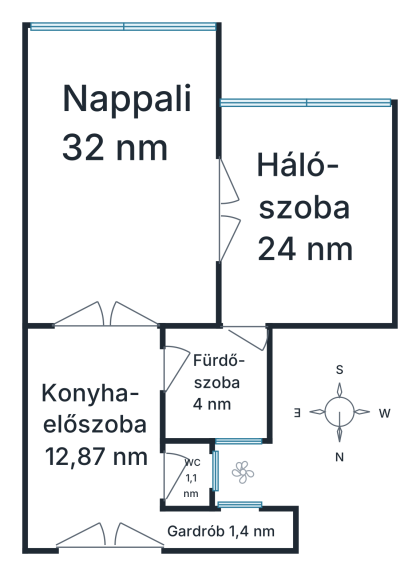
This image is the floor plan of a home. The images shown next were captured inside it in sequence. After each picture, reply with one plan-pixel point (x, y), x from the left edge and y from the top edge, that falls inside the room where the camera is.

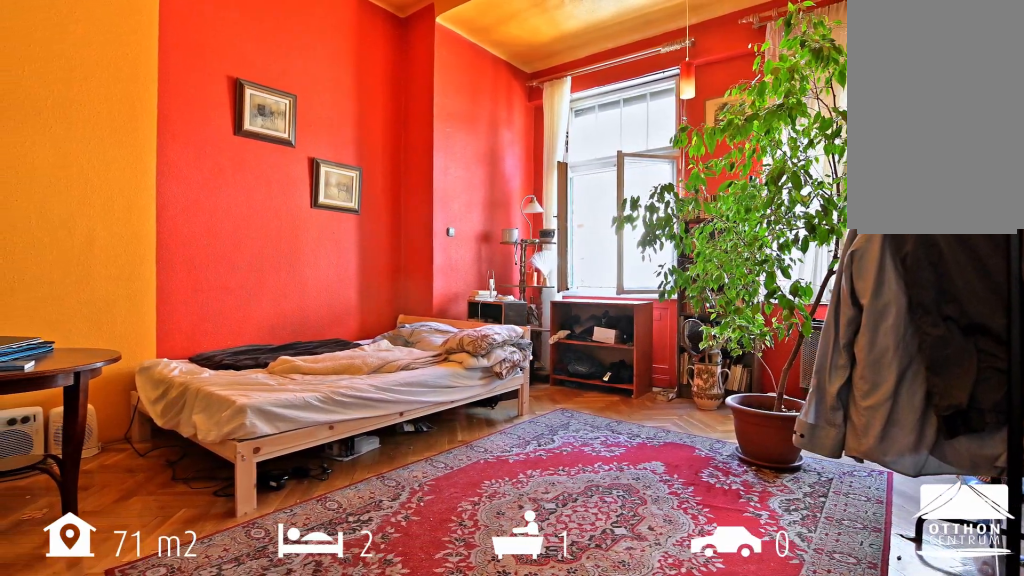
(122, 195)
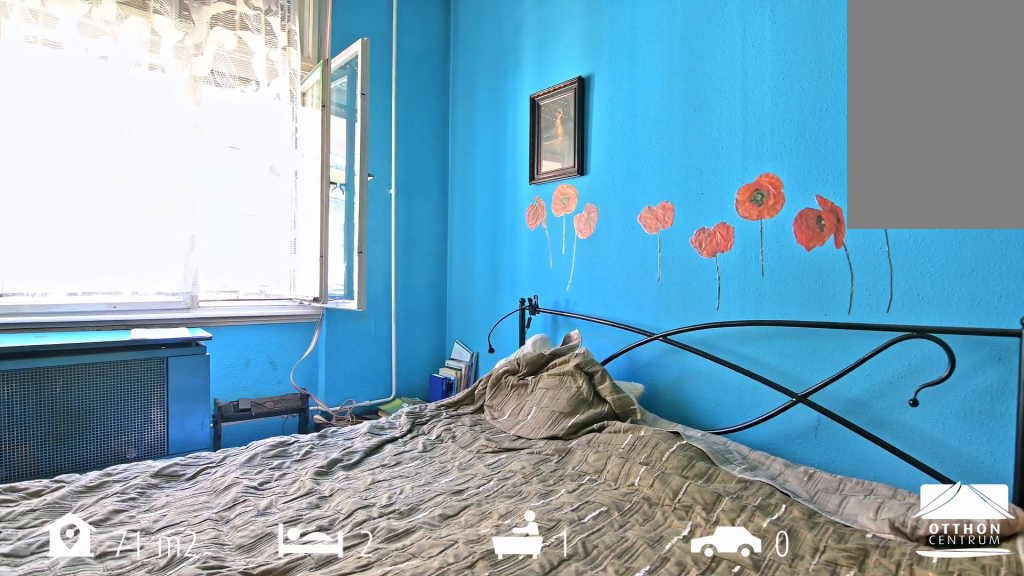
(311, 215)
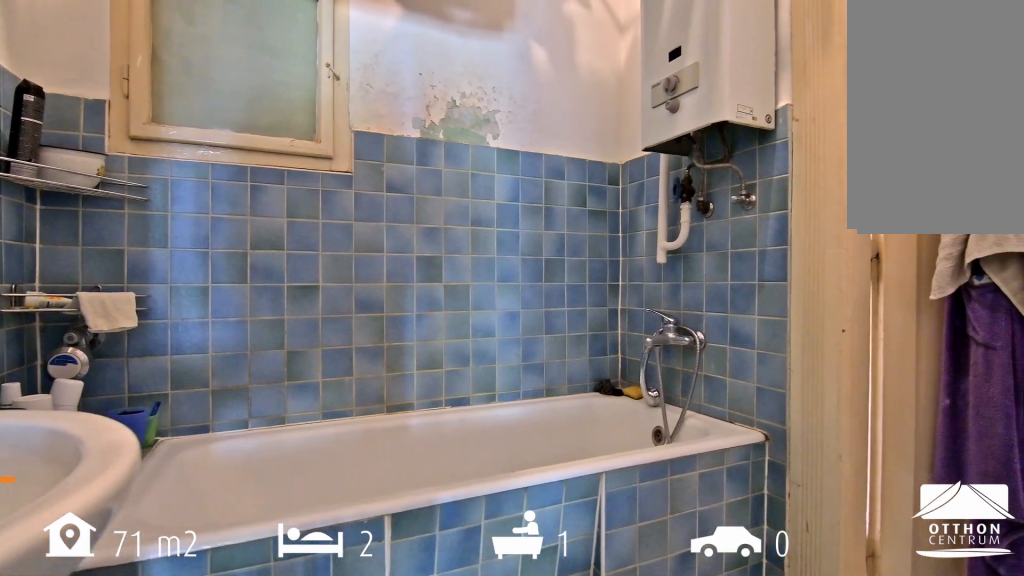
(216, 382)
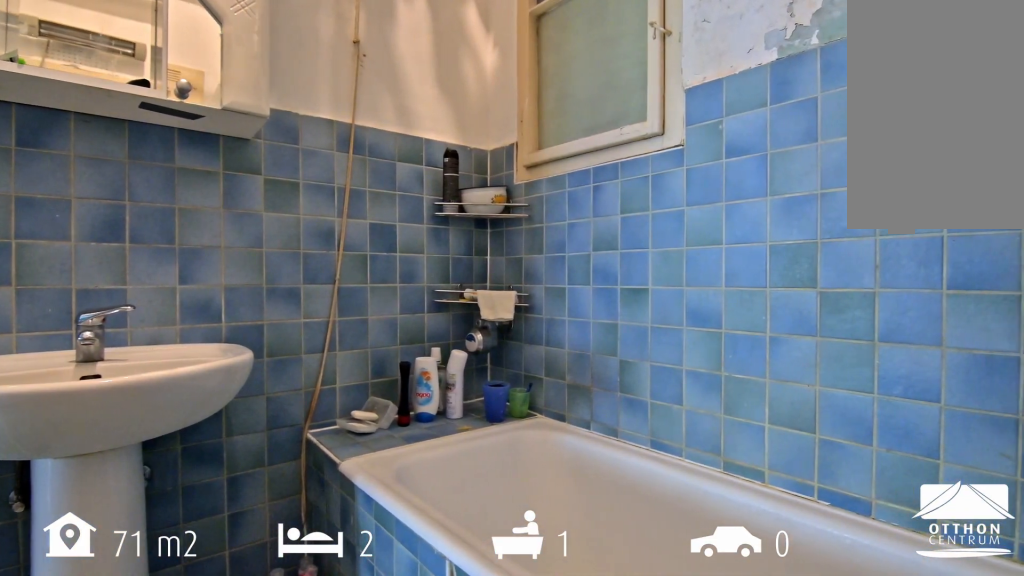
(216, 382)
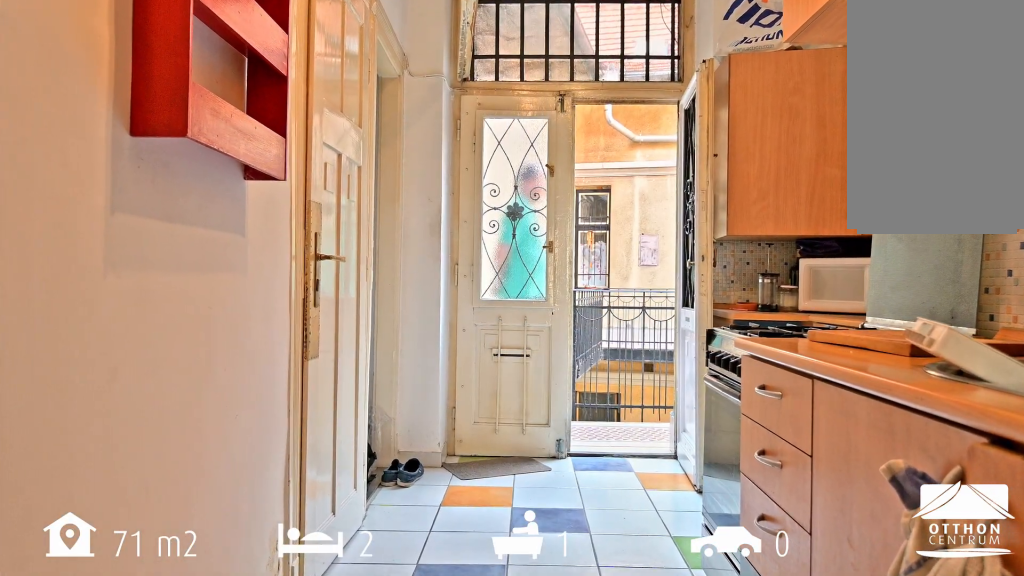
(89, 435)
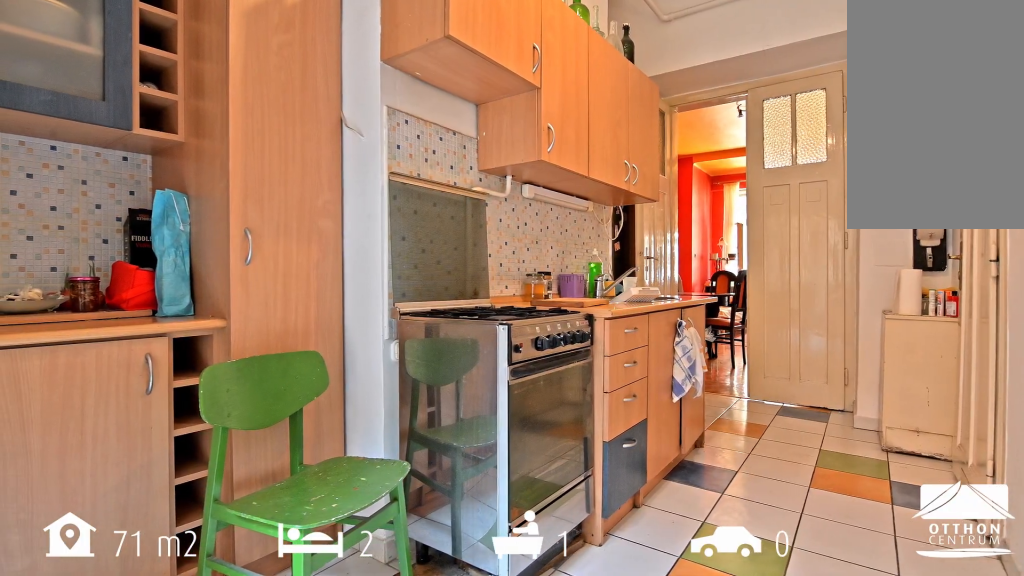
(89, 436)
